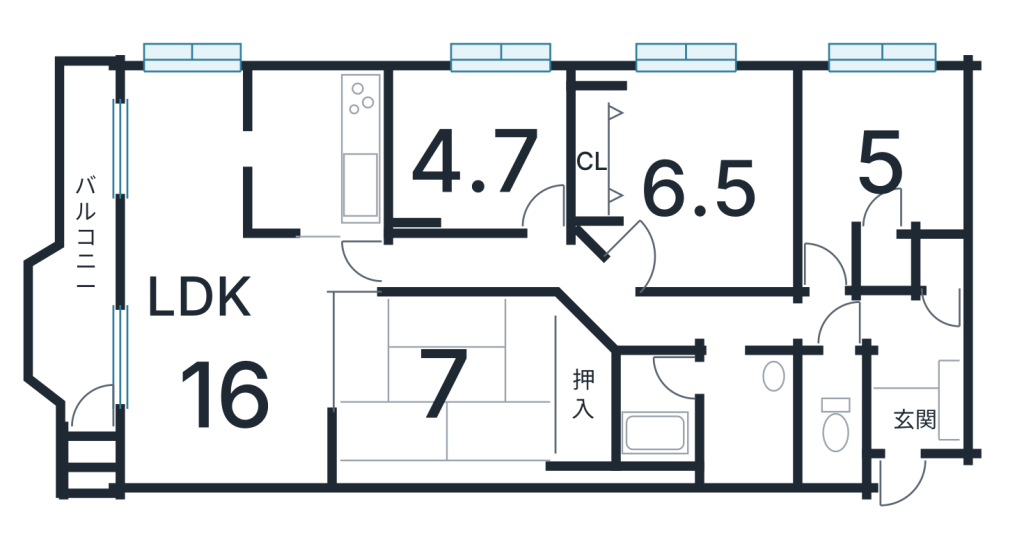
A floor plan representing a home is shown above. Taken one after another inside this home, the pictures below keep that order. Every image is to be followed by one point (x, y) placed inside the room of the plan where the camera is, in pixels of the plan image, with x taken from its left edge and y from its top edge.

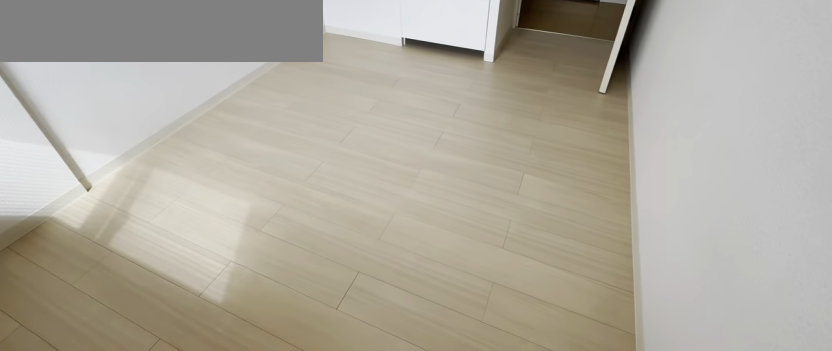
(872, 170)
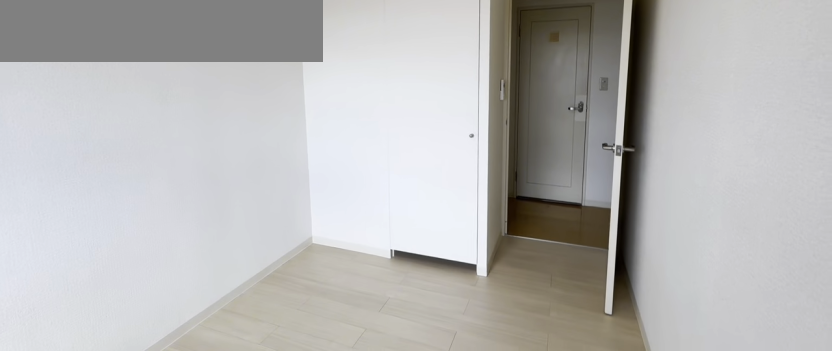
(872, 170)
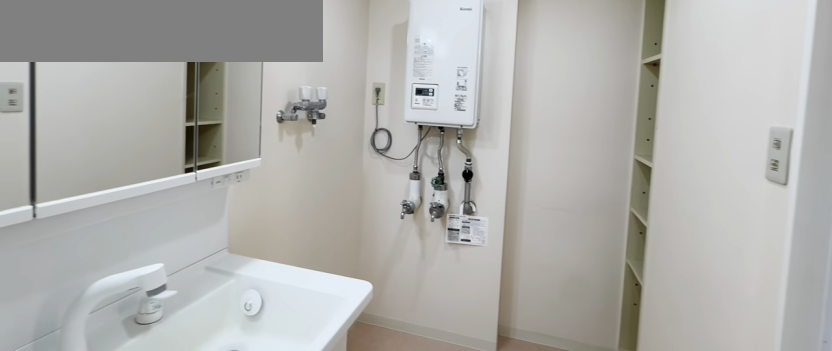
(748, 427)
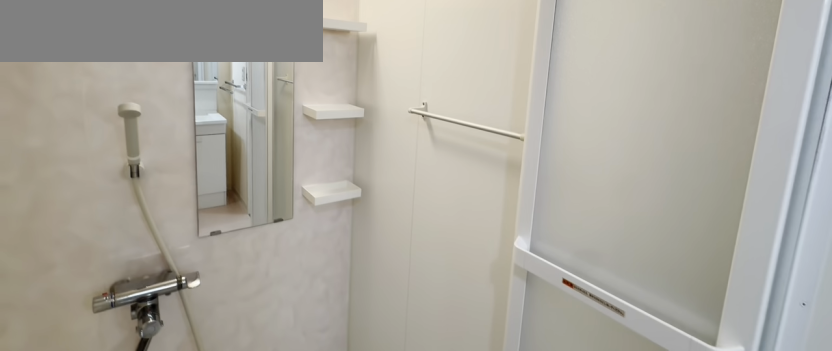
(650, 409)
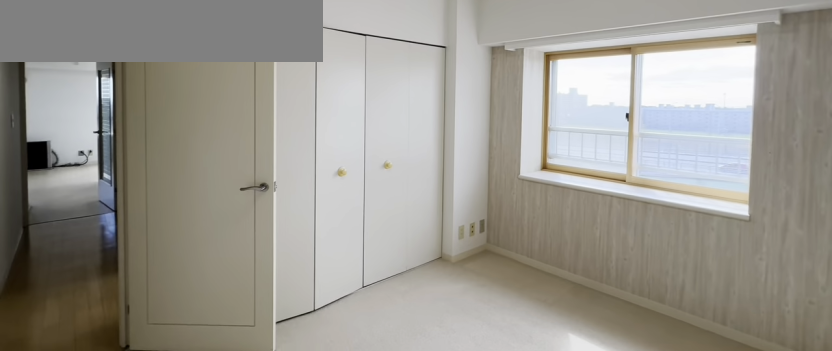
(696, 184)
